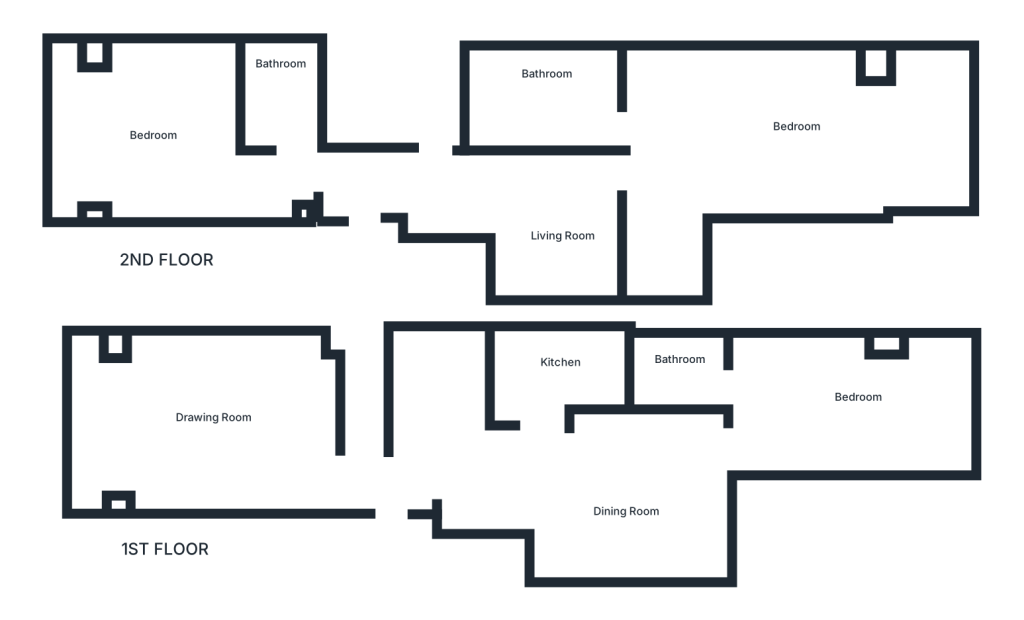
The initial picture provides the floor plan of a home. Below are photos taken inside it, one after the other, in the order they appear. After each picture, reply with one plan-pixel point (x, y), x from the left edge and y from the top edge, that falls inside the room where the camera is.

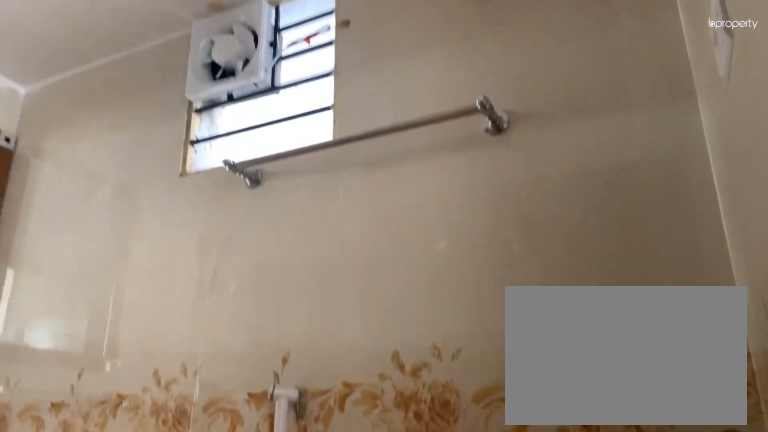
(690, 374)
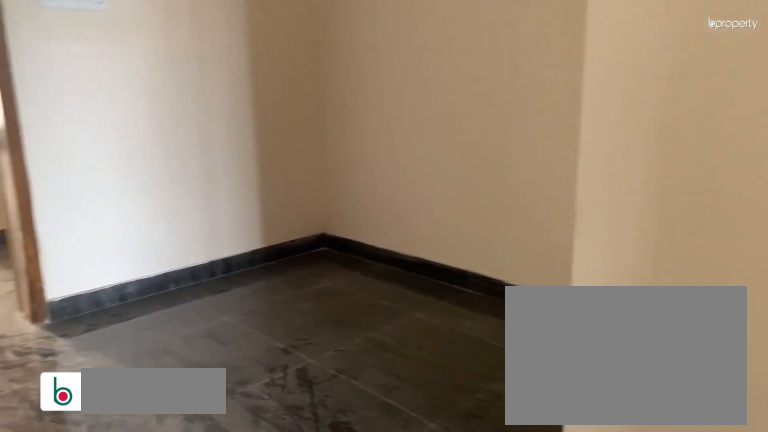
(497, 192)
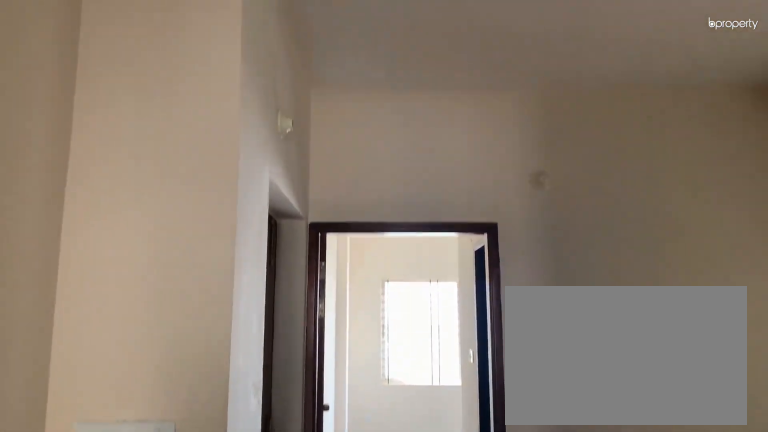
(497, 192)
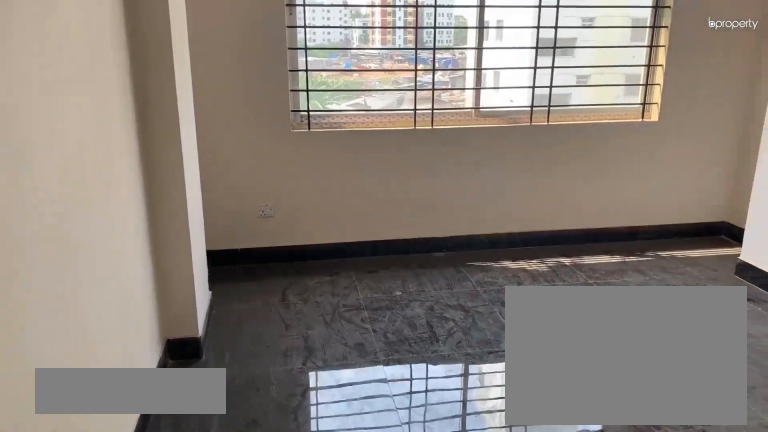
(157, 126)
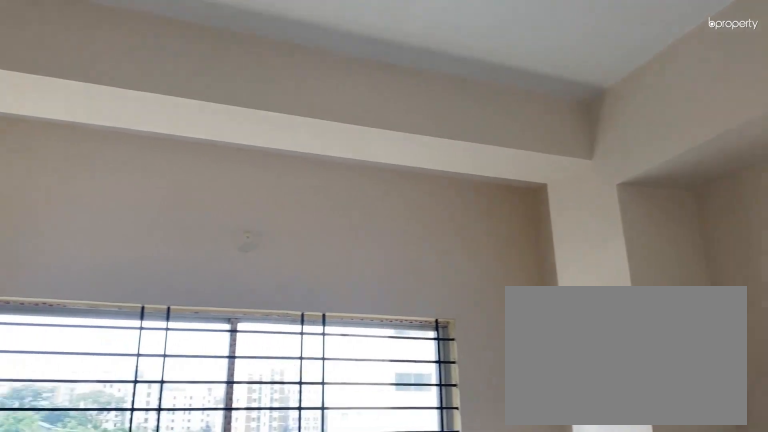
(161, 130)
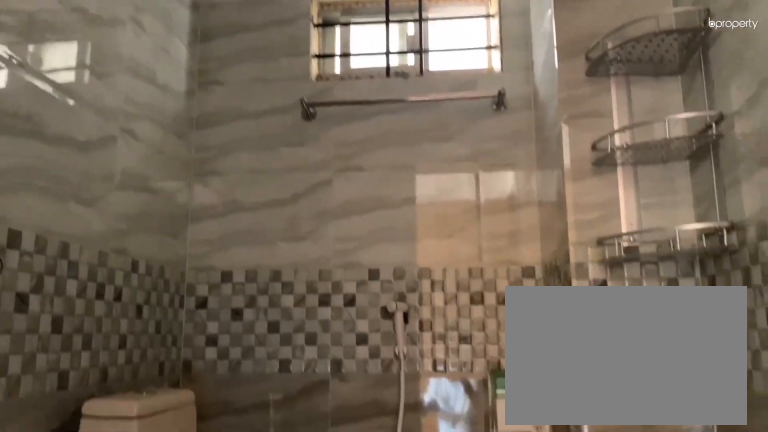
(288, 103)
